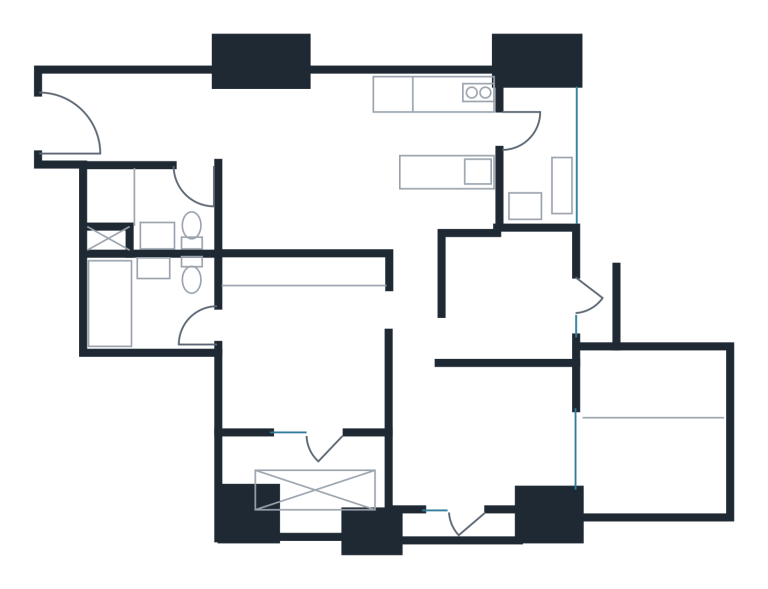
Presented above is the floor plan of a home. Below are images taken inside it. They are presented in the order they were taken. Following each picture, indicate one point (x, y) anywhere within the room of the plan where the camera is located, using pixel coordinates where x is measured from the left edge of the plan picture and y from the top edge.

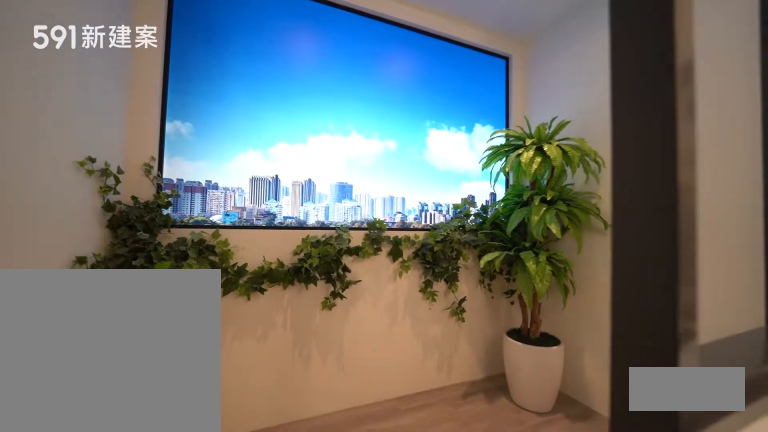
(543, 158)
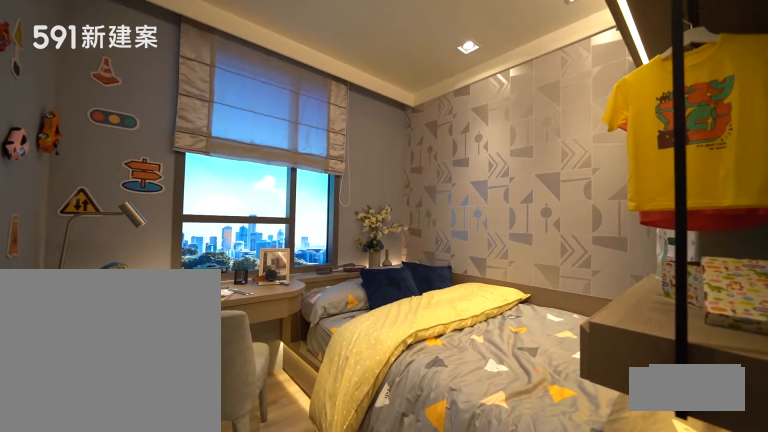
(513, 297)
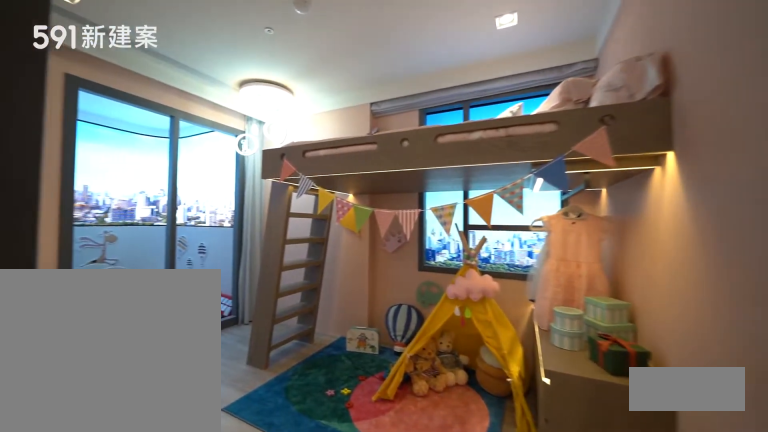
(484, 439)
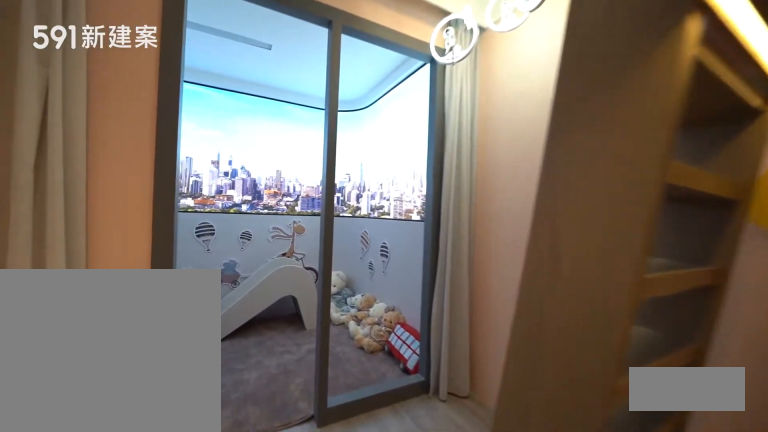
(484, 439)
